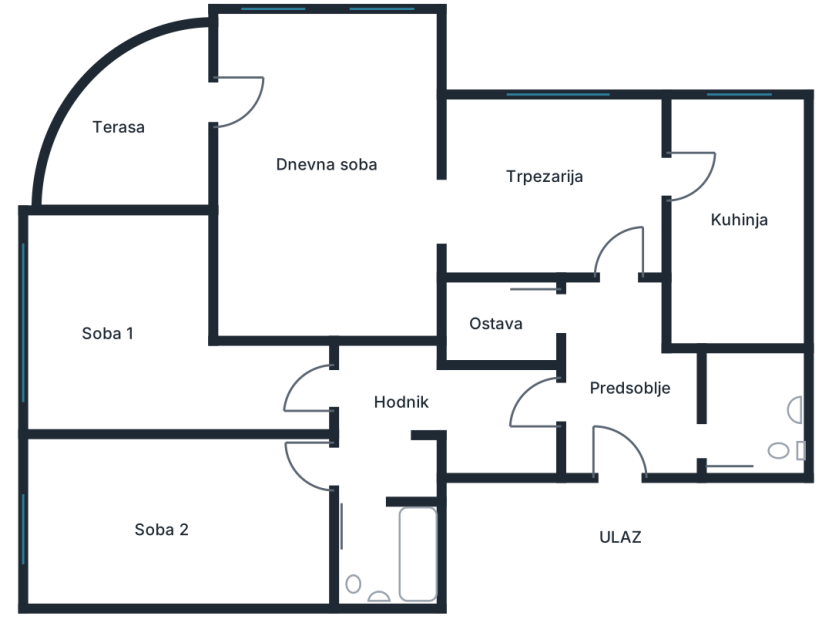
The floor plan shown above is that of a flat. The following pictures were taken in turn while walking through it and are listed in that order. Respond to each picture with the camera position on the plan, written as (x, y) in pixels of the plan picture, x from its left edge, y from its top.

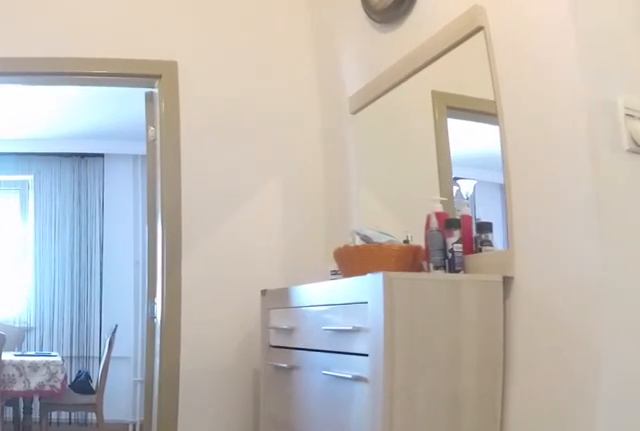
(623, 452)
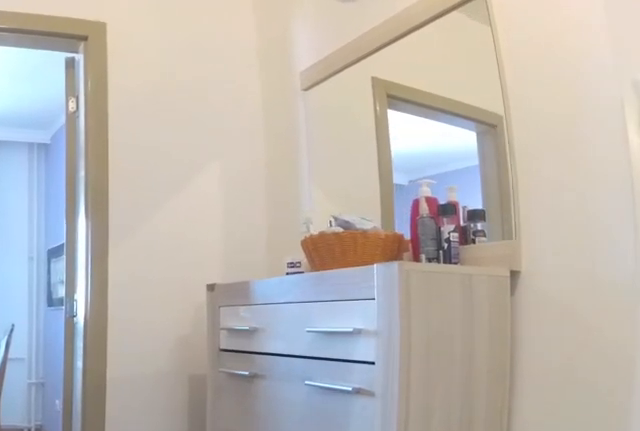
(623, 435)
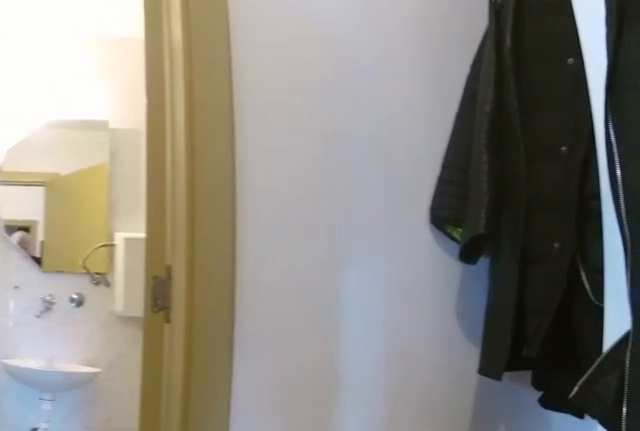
(622, 403)
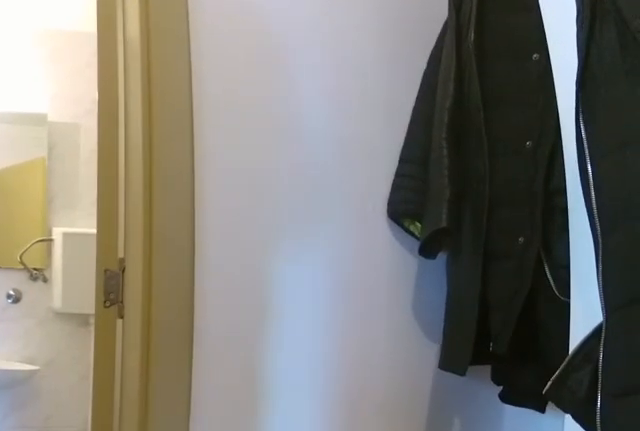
(629, 404)
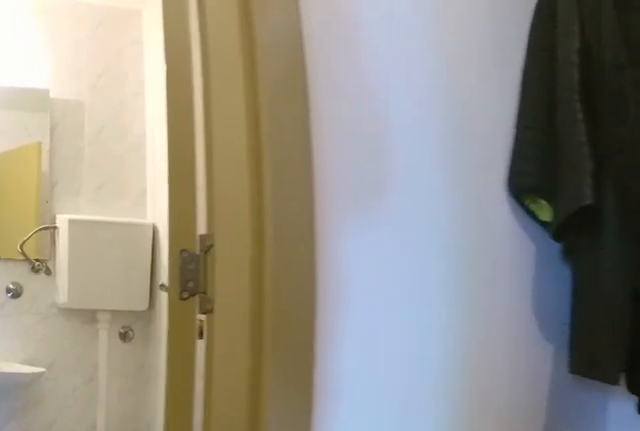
(643, 403)
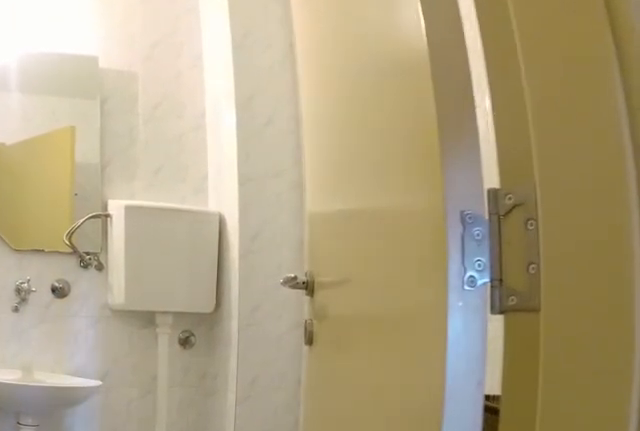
(663, 403)
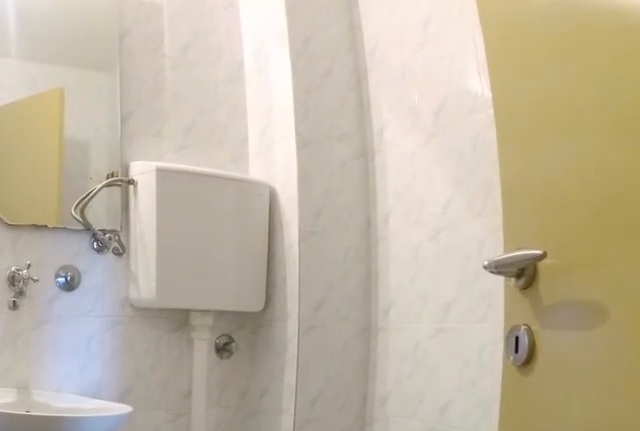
(703, 403)
